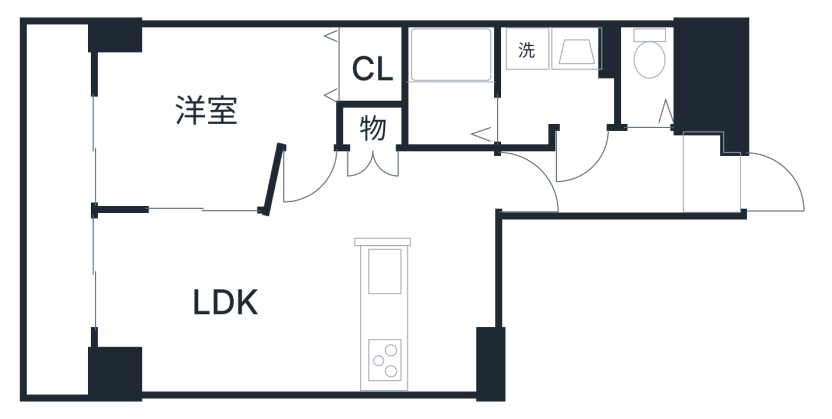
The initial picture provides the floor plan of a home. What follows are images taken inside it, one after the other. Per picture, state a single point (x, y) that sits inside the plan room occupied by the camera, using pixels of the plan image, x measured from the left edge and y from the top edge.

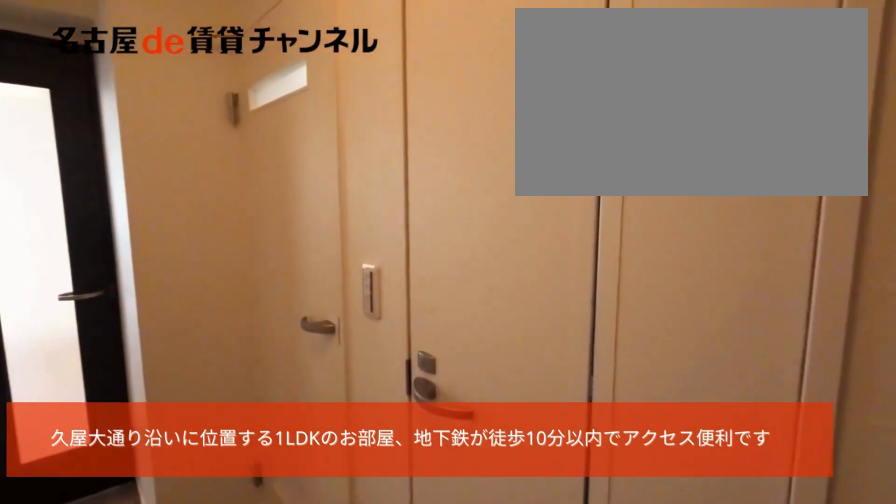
(714, 175)
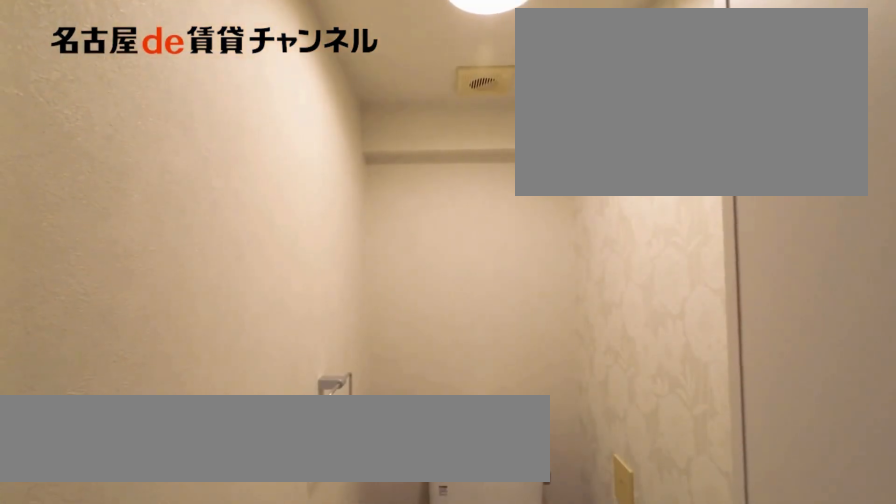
(648, 79)
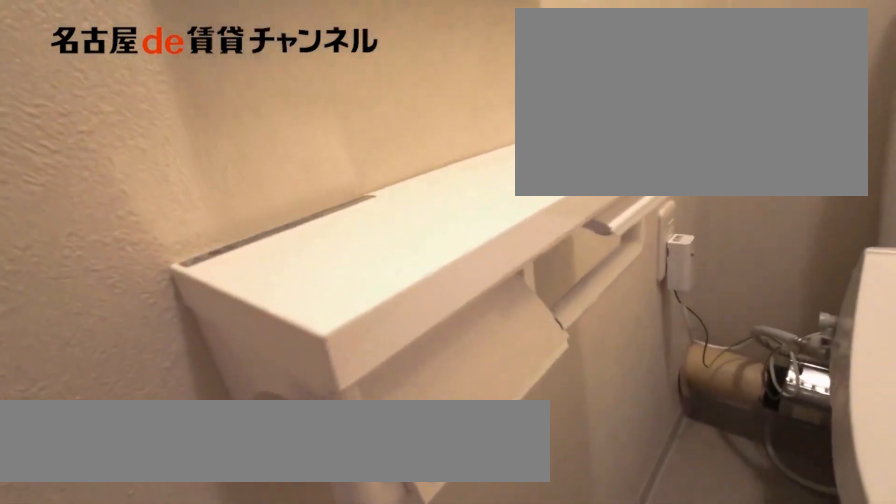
(648, 79)
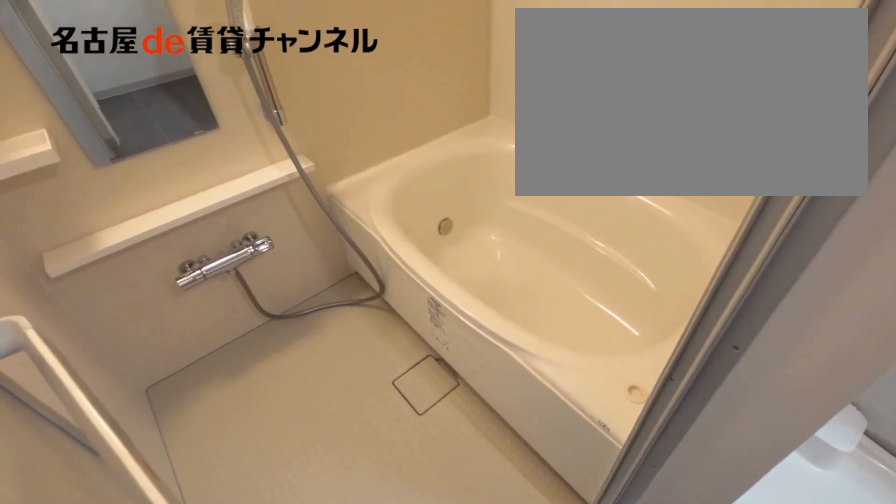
(448, 89)
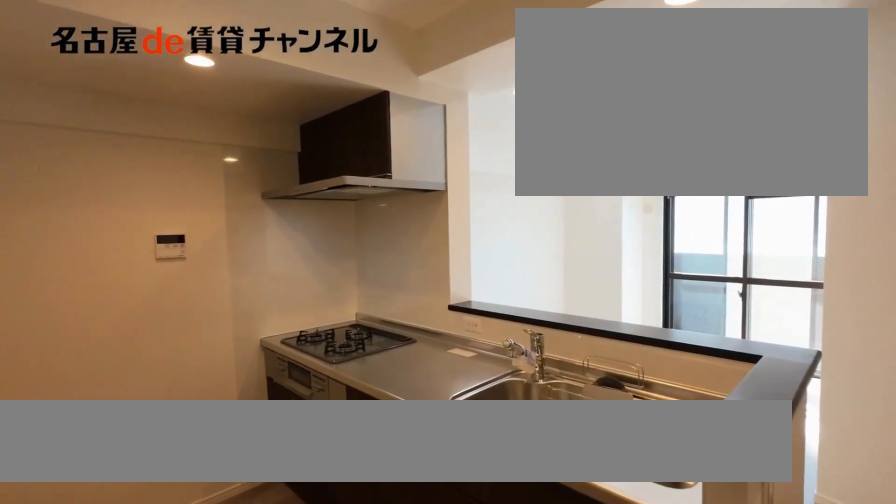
(426, 320)
